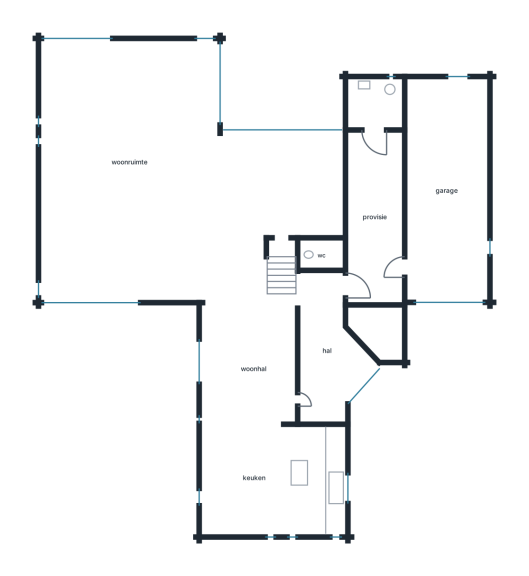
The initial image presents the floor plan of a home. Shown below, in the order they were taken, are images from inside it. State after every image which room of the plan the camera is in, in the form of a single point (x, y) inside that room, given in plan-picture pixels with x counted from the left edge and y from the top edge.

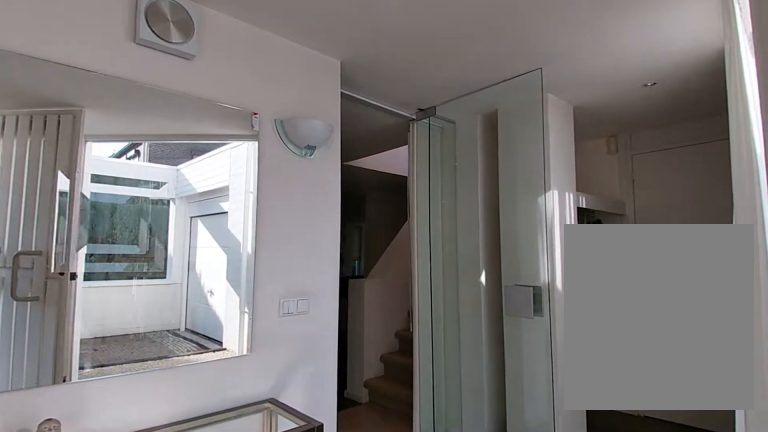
(327, 350)
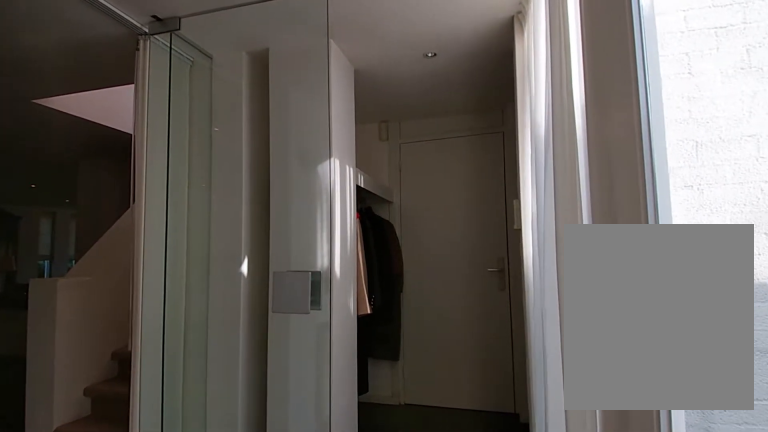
(327, 350)
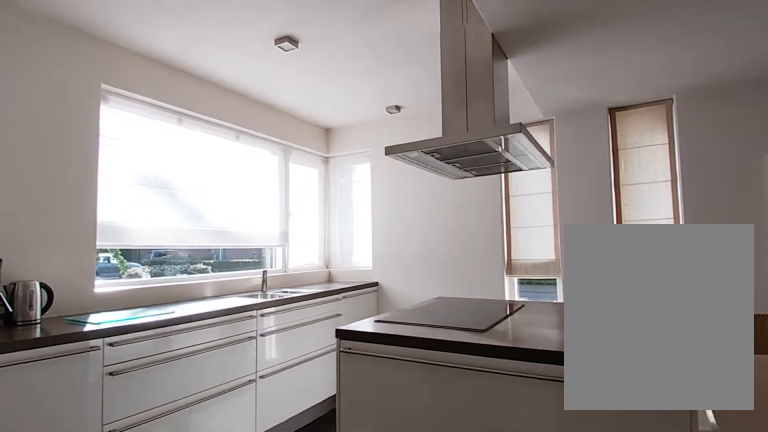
(259, 416)
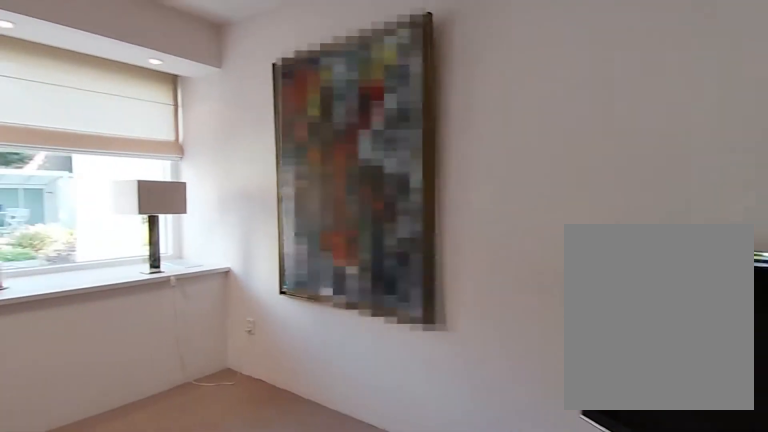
(280, 190)
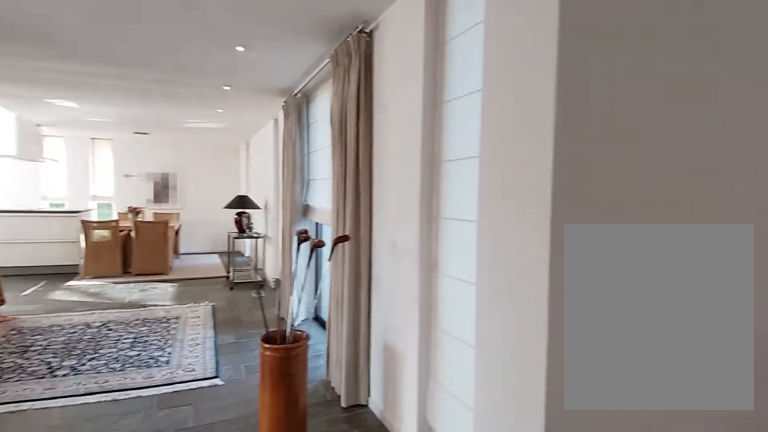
(260, 416)
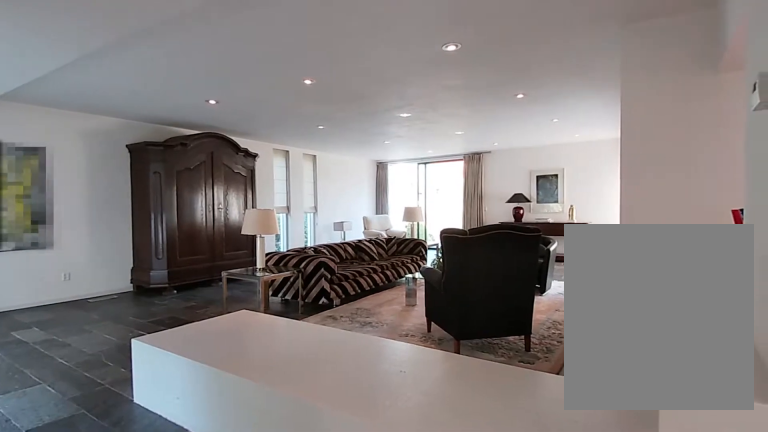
(127, 169)
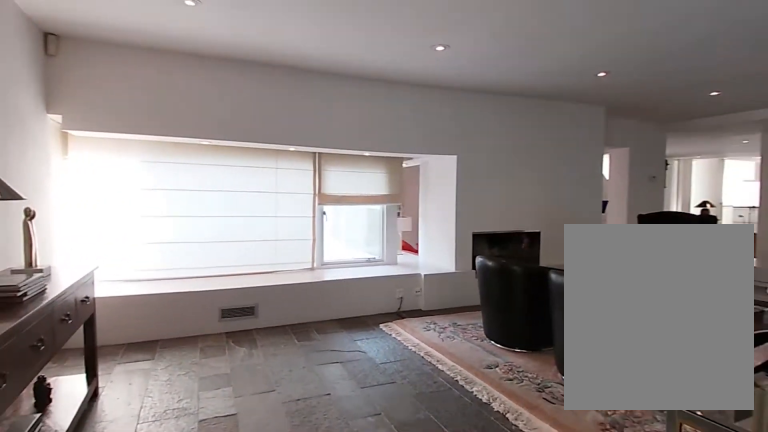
(127, 169)
